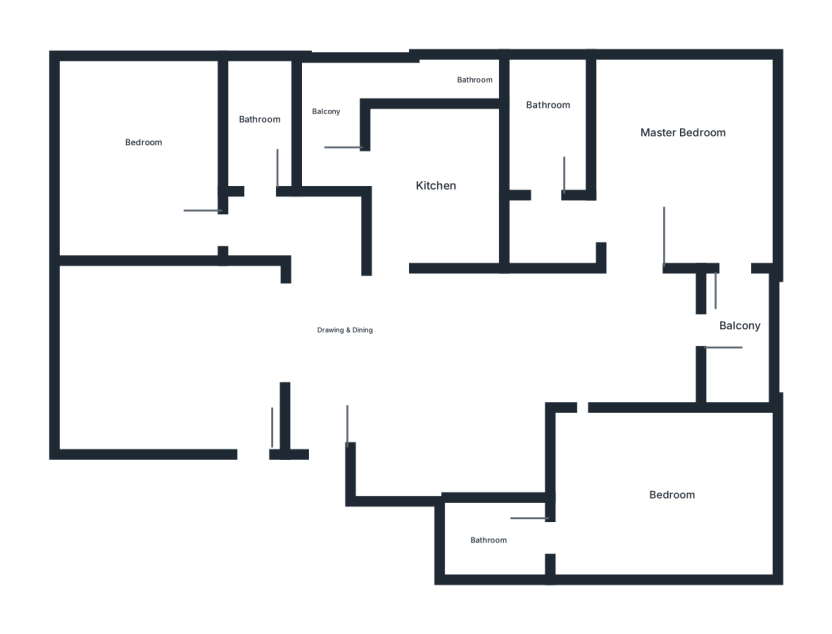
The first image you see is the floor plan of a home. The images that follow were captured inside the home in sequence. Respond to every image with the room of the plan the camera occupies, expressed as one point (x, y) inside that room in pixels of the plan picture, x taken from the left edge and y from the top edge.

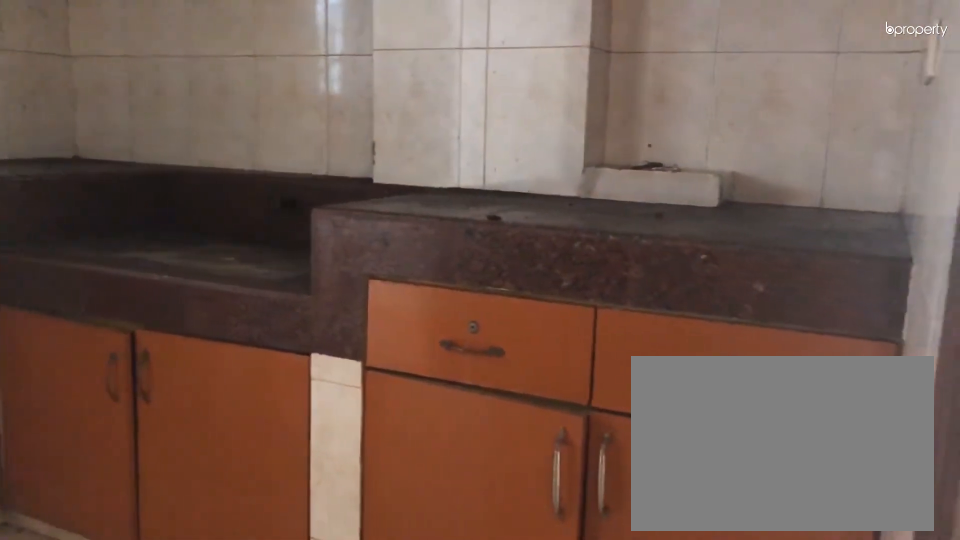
(444, 185)
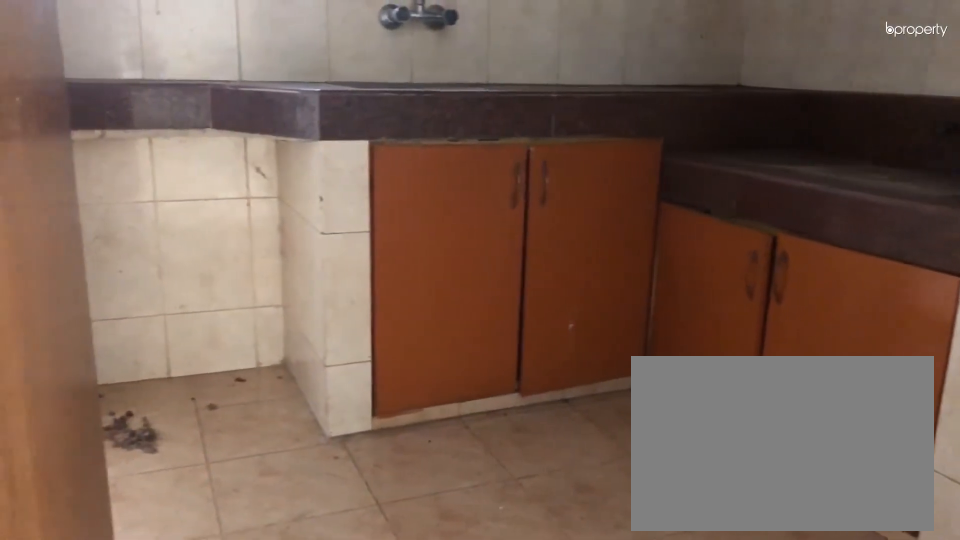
(444, 185)
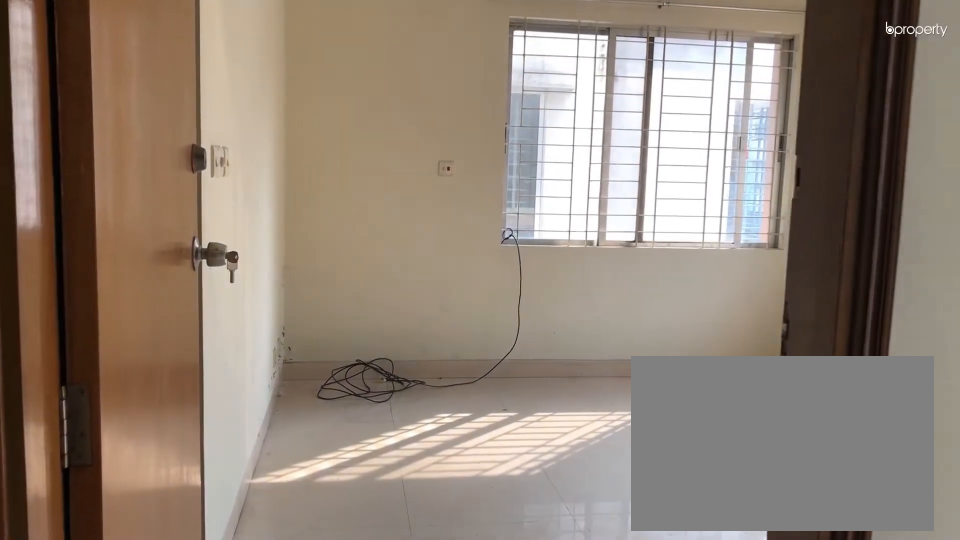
(655, 263)
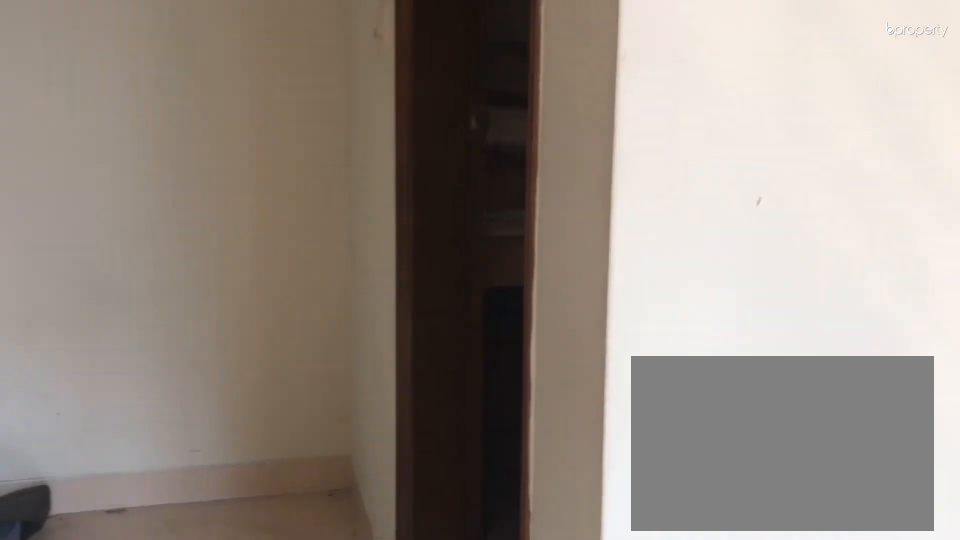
(664, 152)
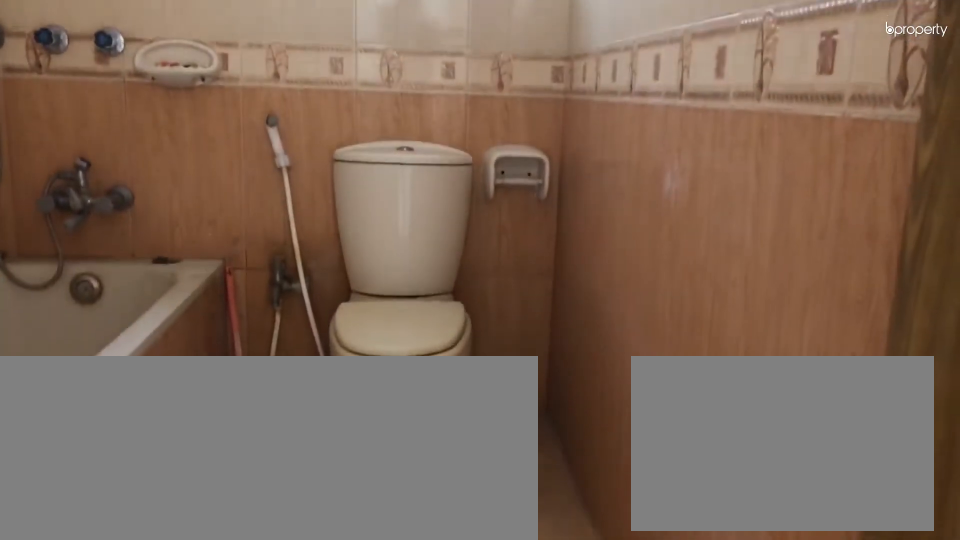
(550, 137)
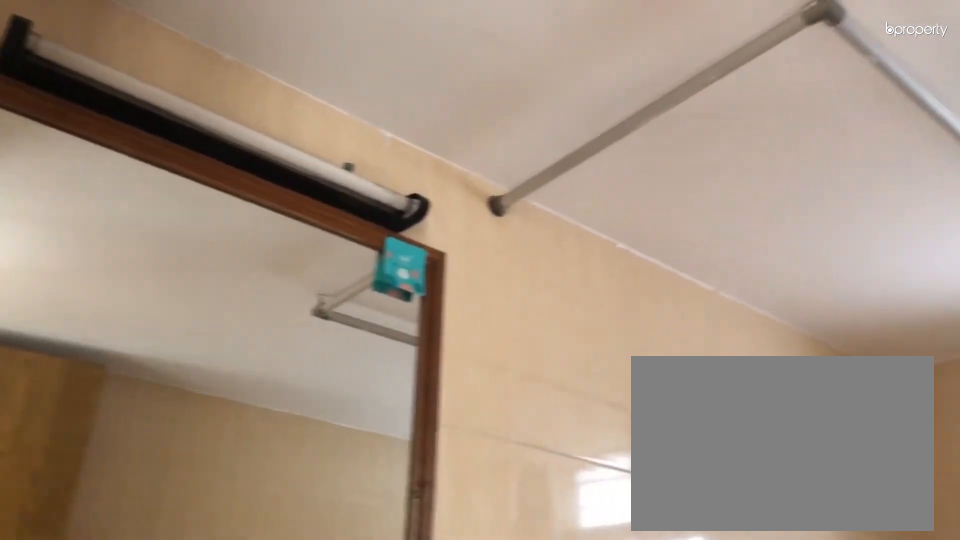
(550, 137)
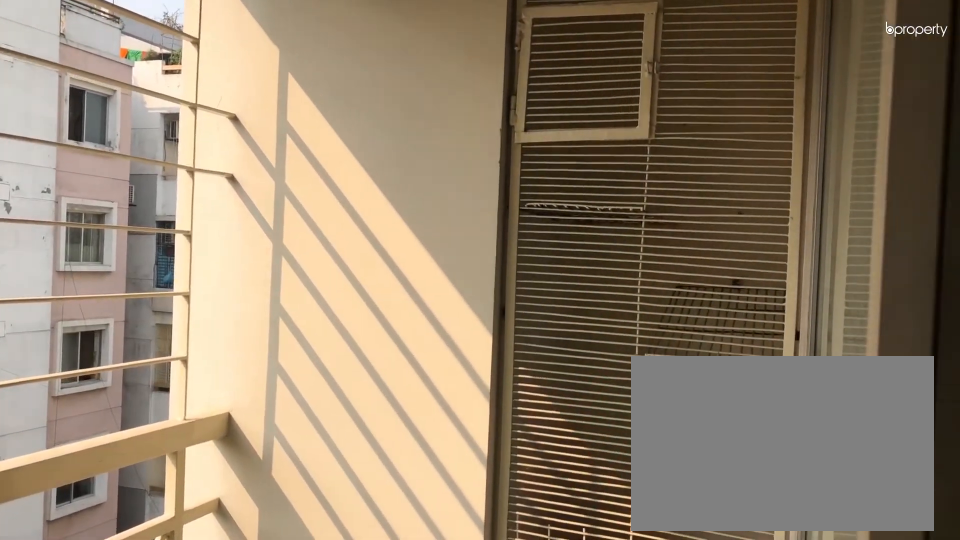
(735, 328)
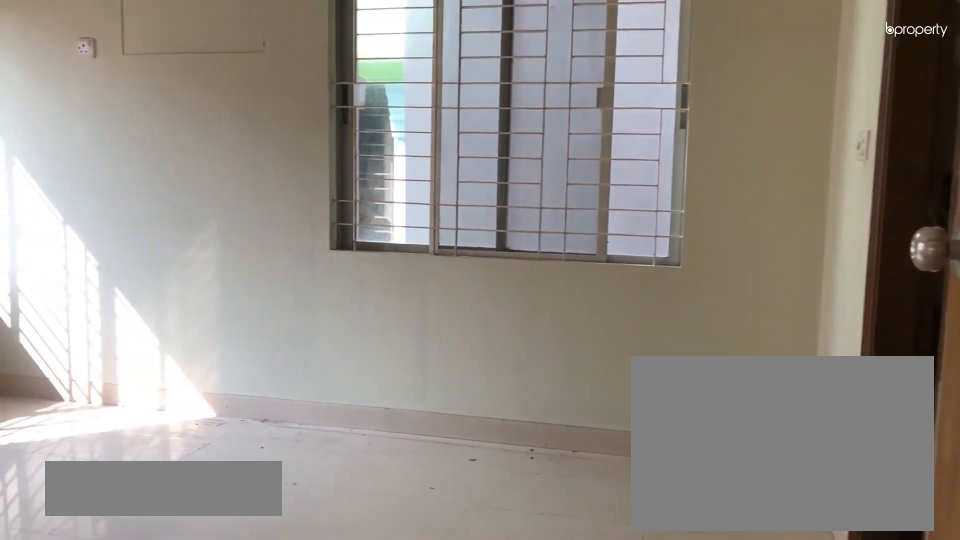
(610, 442)
